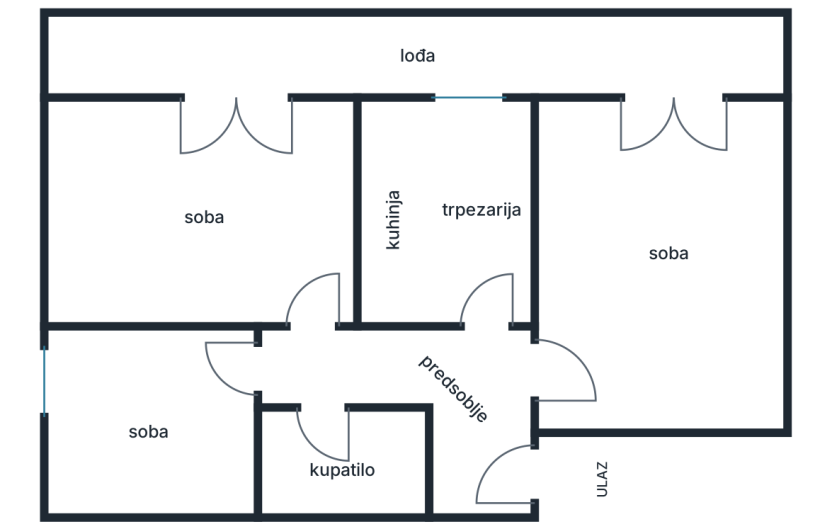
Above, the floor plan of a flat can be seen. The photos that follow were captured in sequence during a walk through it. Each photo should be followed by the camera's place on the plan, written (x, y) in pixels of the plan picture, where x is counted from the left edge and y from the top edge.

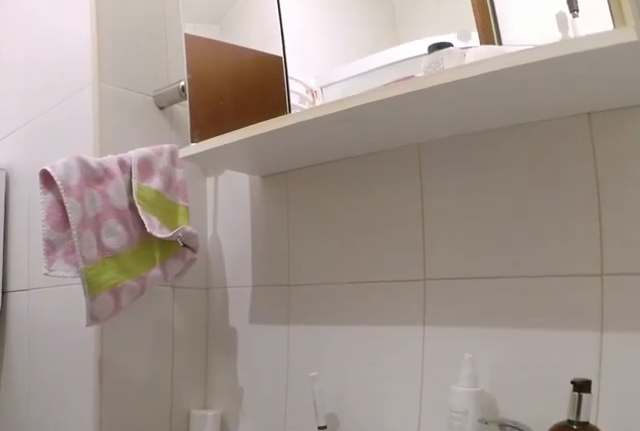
(327, 384)
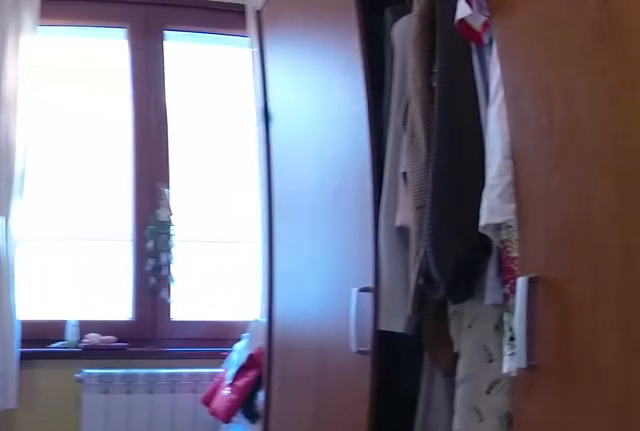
(229, 367)
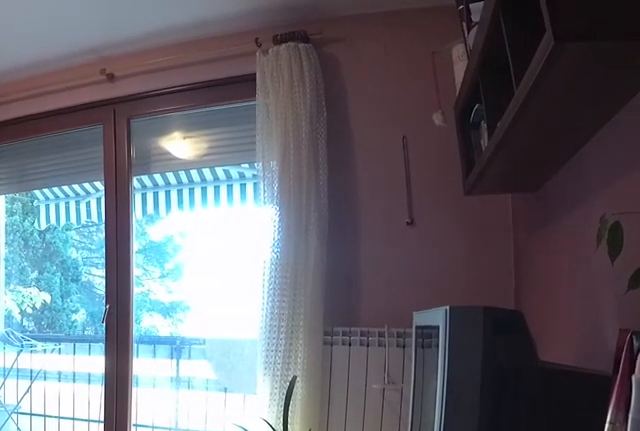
(295, 341)
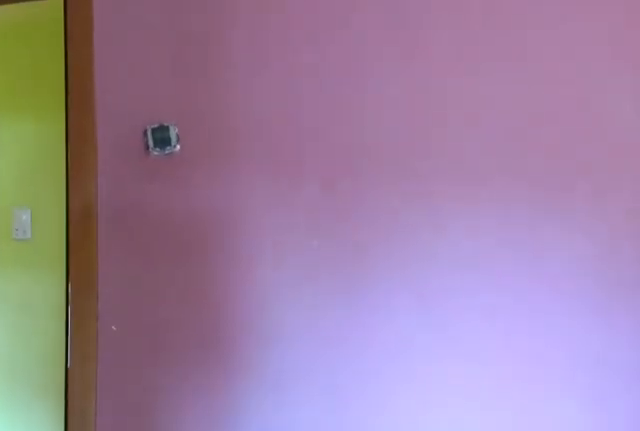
(243, 227)
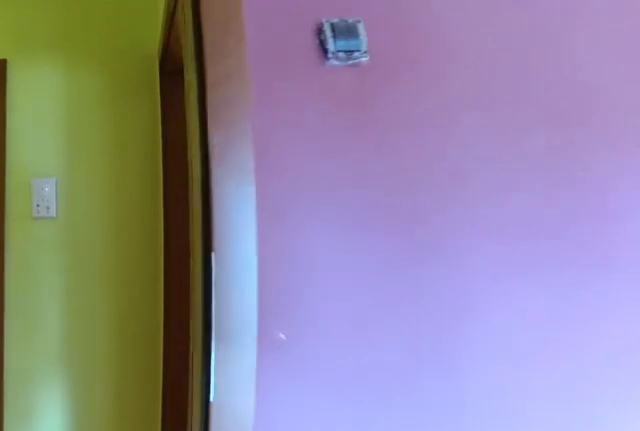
(277, 251)
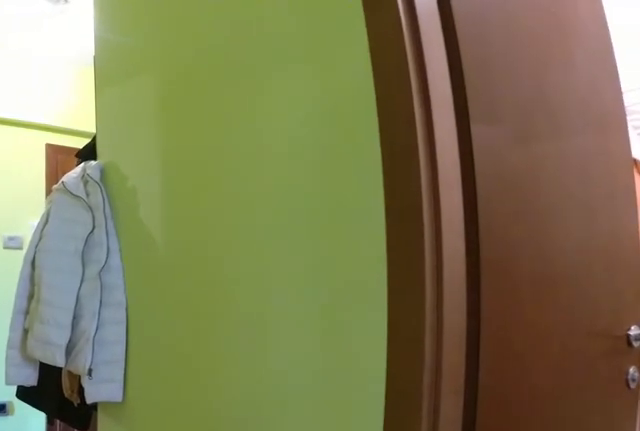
(310, 367)
